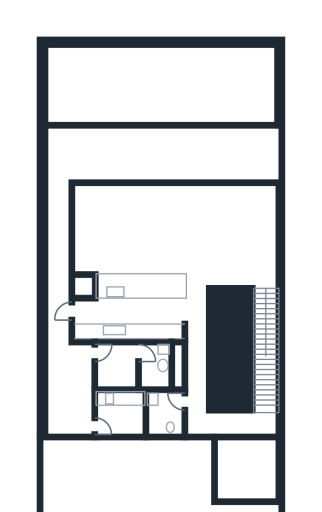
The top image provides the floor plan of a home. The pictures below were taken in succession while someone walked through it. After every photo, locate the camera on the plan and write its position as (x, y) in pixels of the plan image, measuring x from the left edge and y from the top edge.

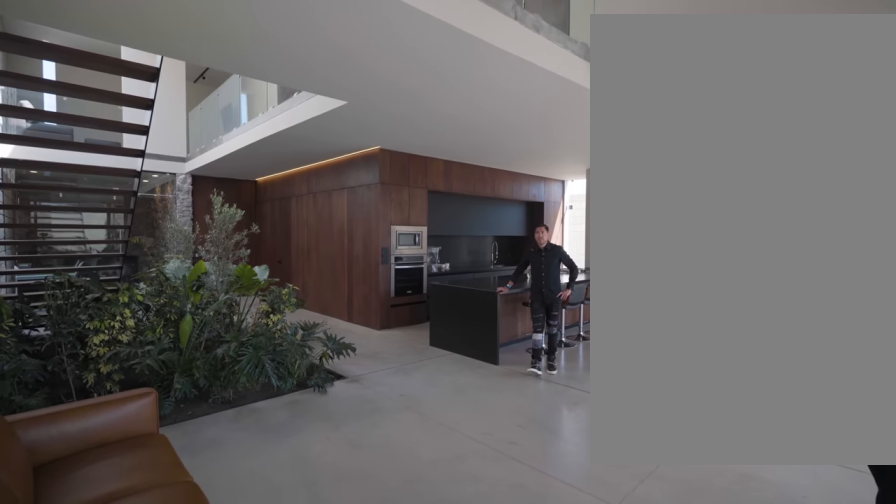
(244, 204)
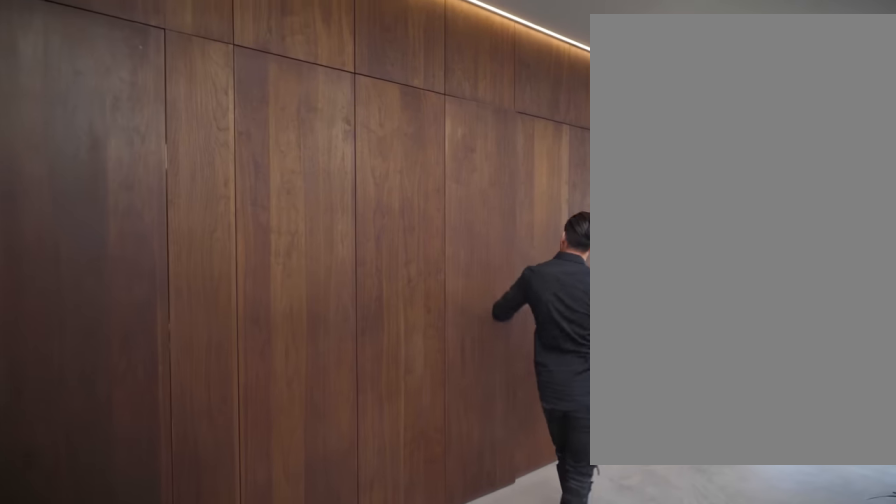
(212, 413)
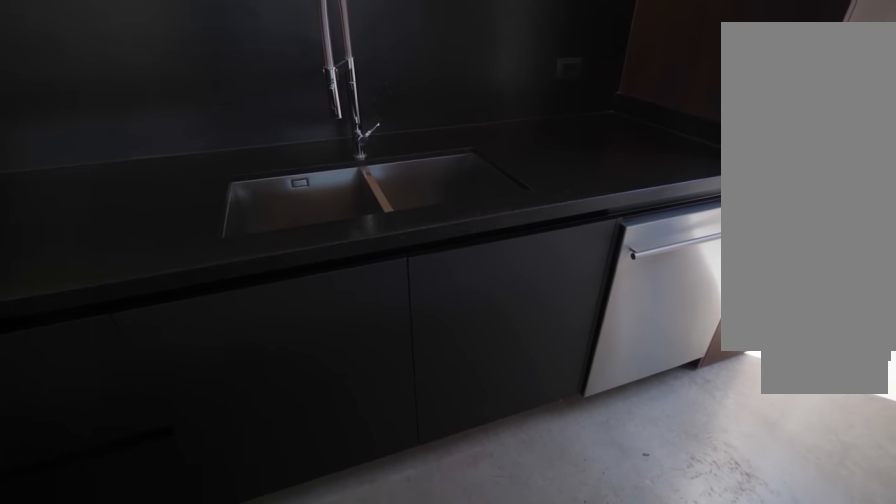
(122, 310)
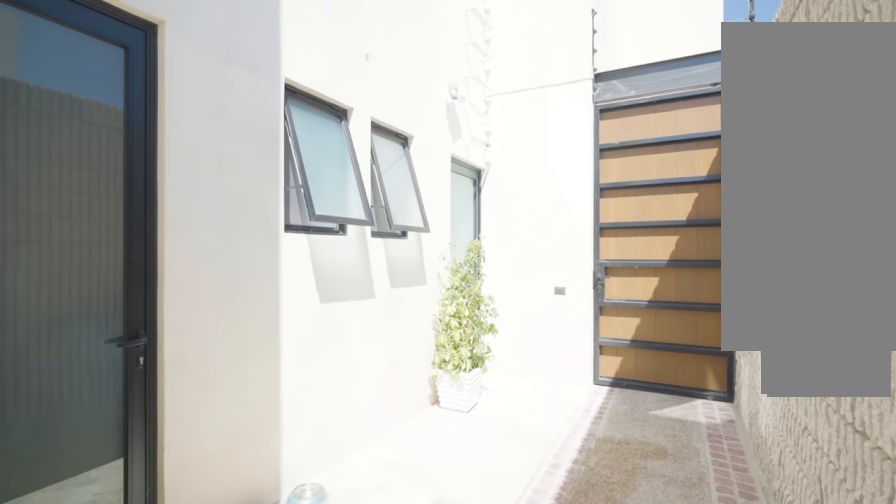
(52, 325)
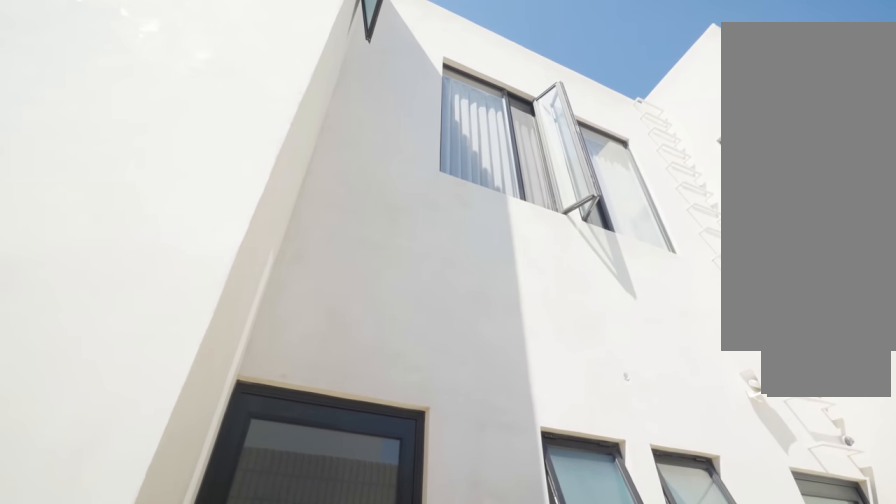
(59, 367)
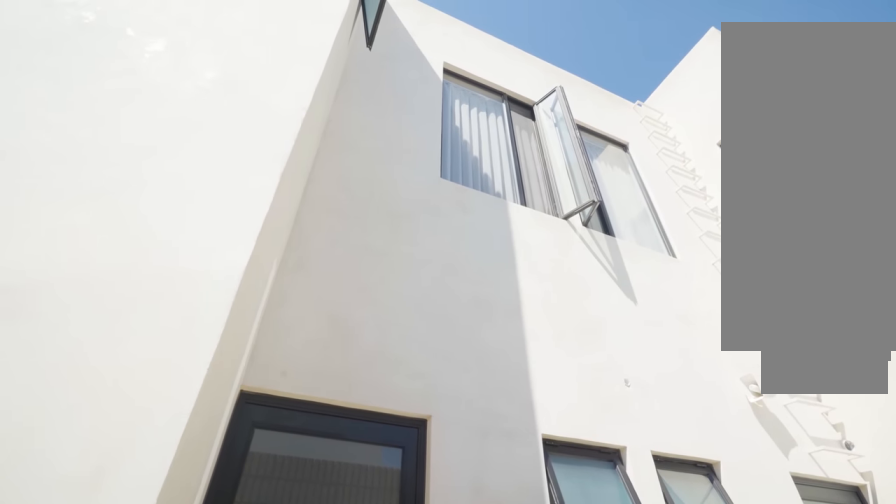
(59, 367)
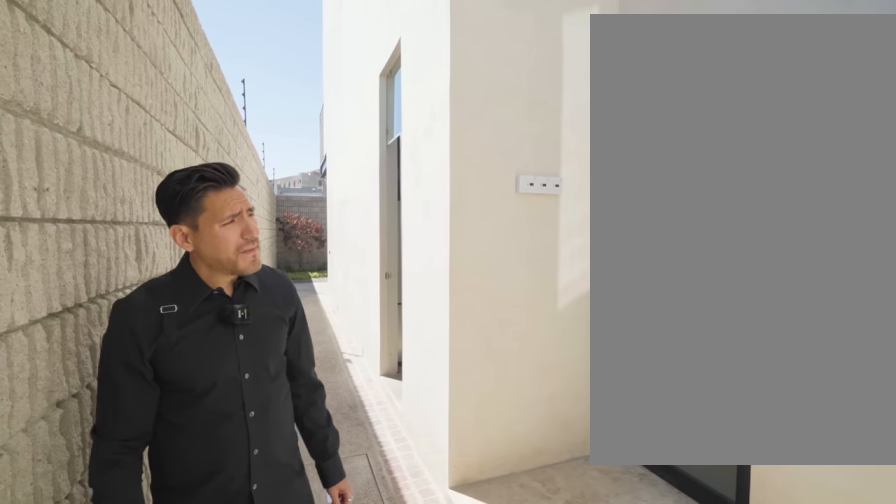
(56, 390)
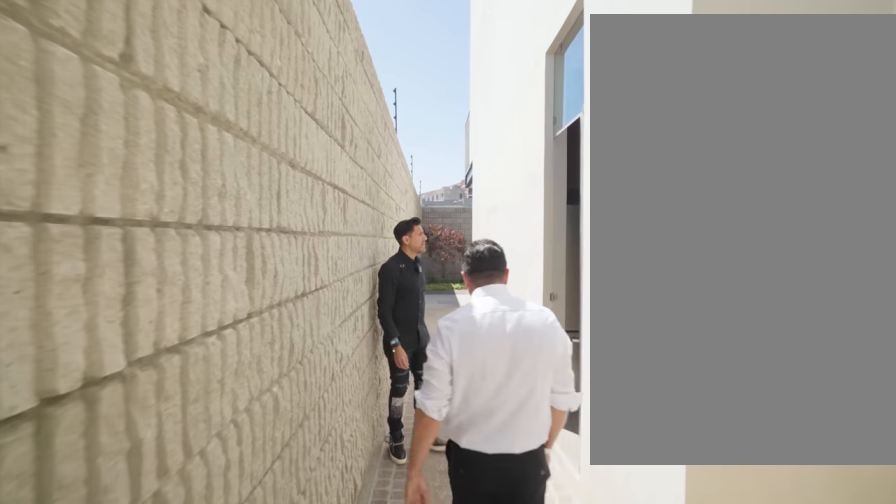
(55, 384)
